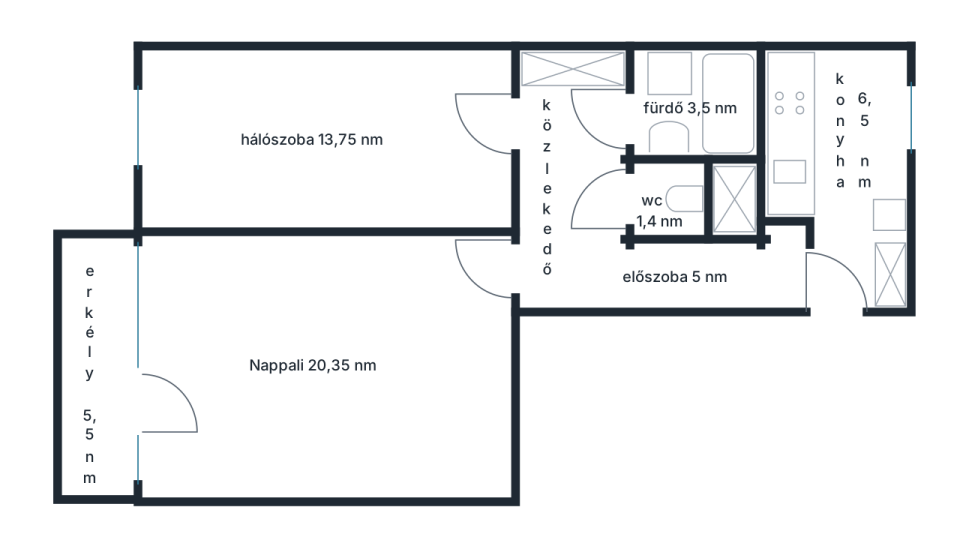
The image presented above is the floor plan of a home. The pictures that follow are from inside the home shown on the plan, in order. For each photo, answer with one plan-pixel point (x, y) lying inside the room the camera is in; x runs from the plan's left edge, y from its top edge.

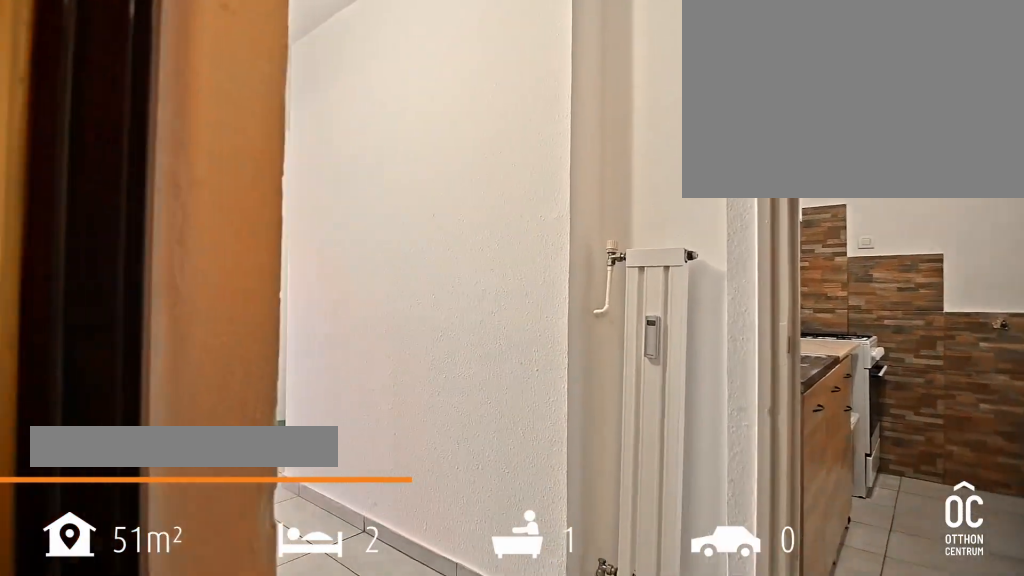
(671, 276)
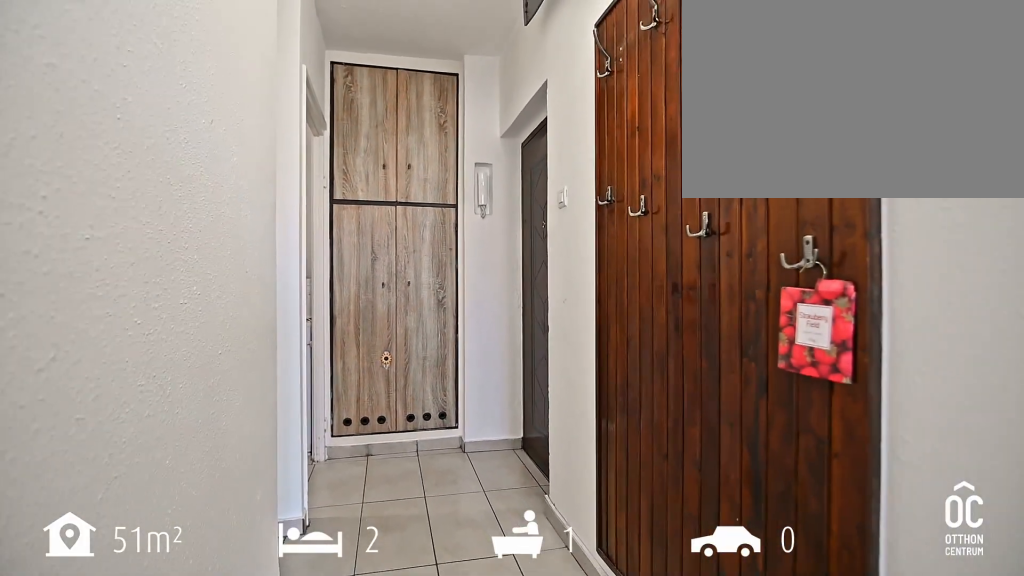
(671, 276)
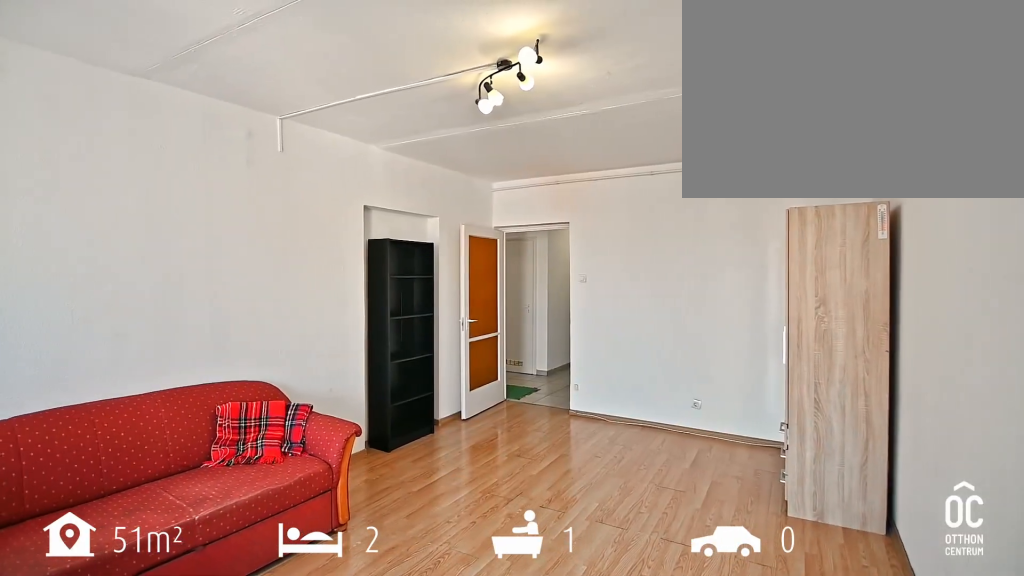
(320, 369)
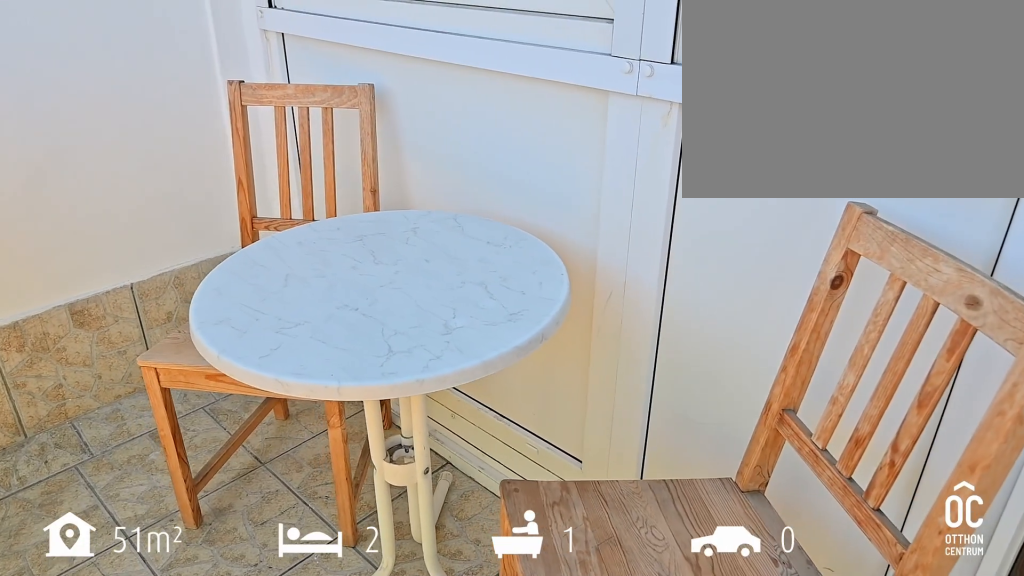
(95, 371)
